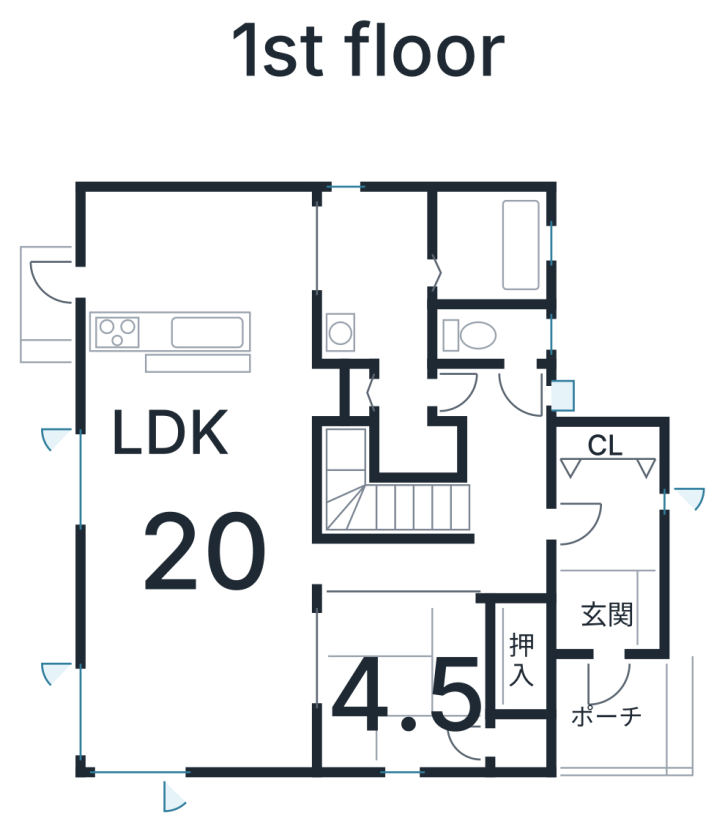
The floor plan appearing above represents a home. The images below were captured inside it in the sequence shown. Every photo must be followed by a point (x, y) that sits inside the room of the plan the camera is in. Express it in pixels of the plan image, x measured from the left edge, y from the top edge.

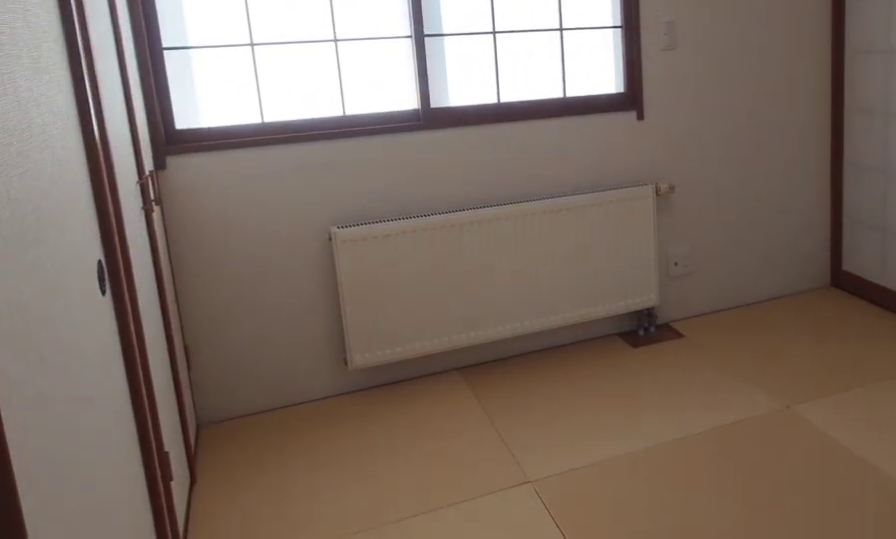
(407, 721)
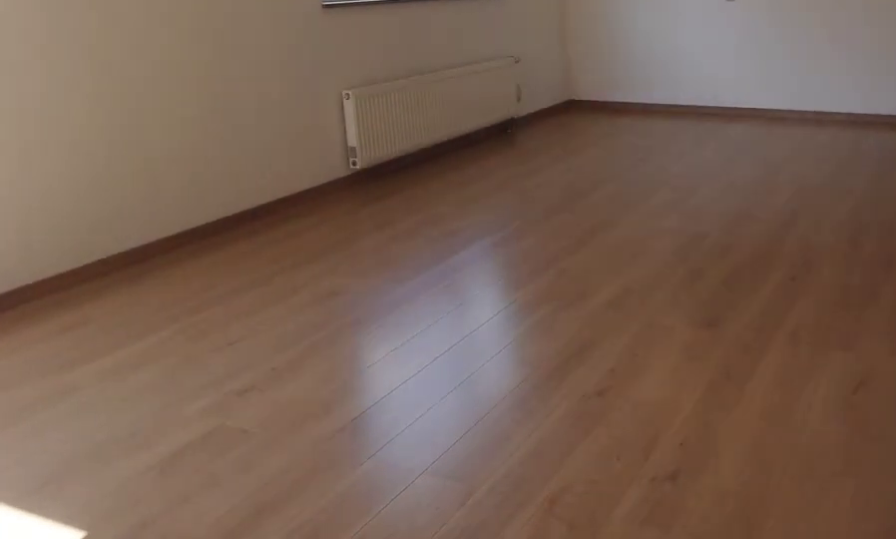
(204, 604)
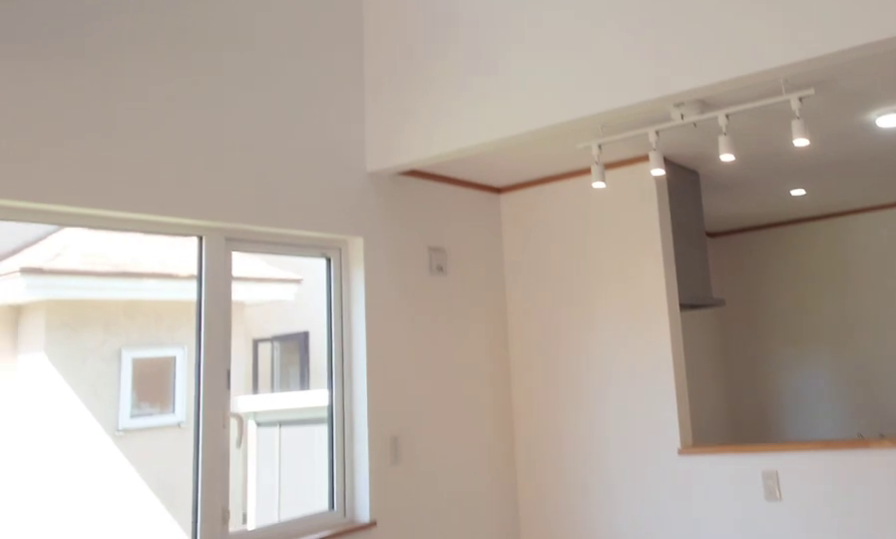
(204, 604)
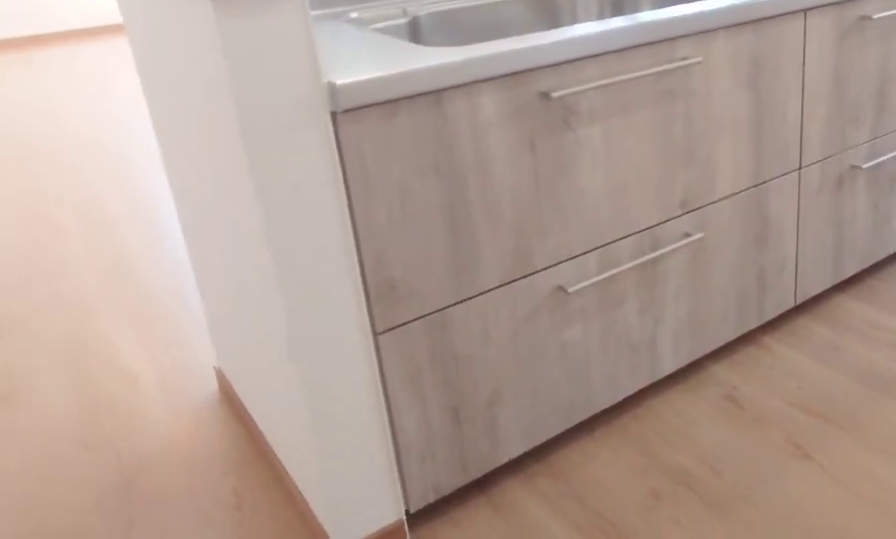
(205, 301)
